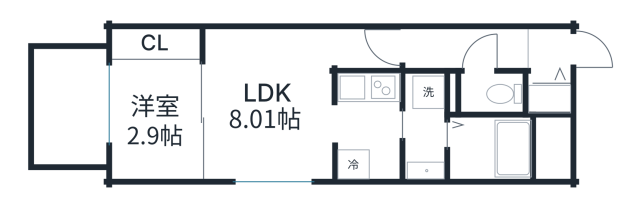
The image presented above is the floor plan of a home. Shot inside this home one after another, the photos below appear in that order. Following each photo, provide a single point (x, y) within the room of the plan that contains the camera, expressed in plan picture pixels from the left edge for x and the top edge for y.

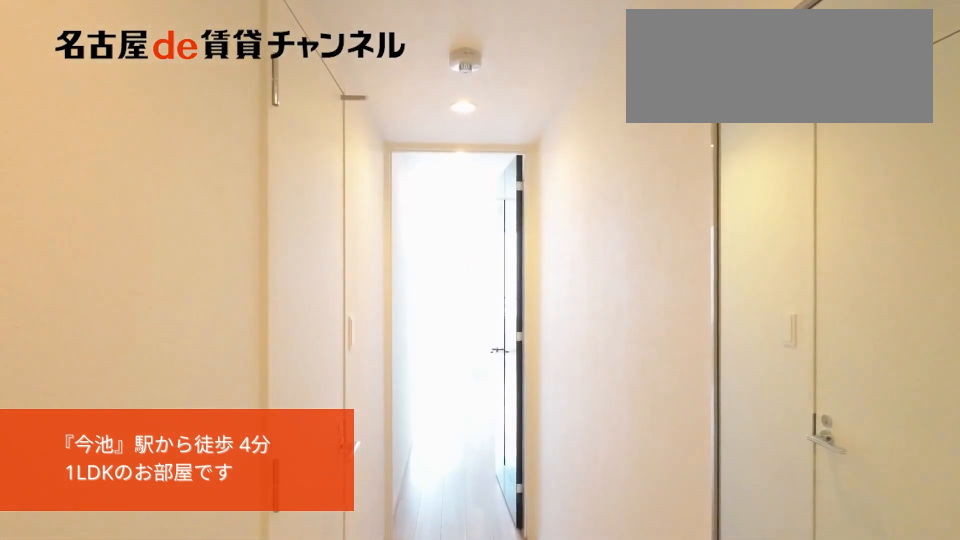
(549, 55)
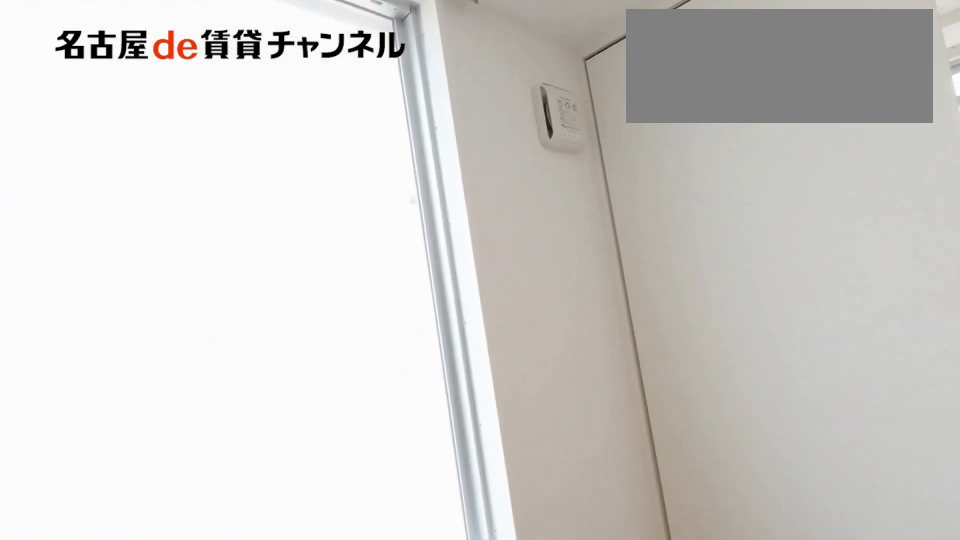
(278, 96)
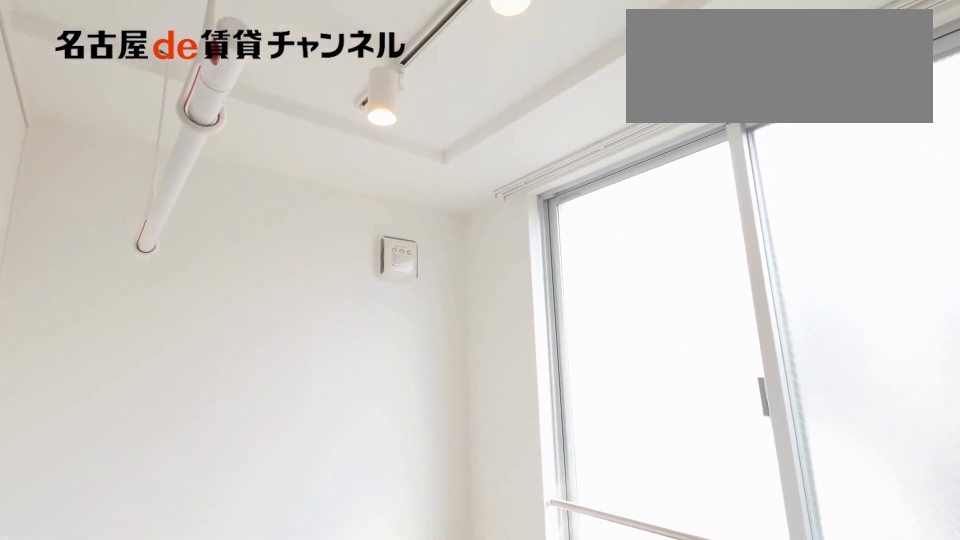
(154, 120)
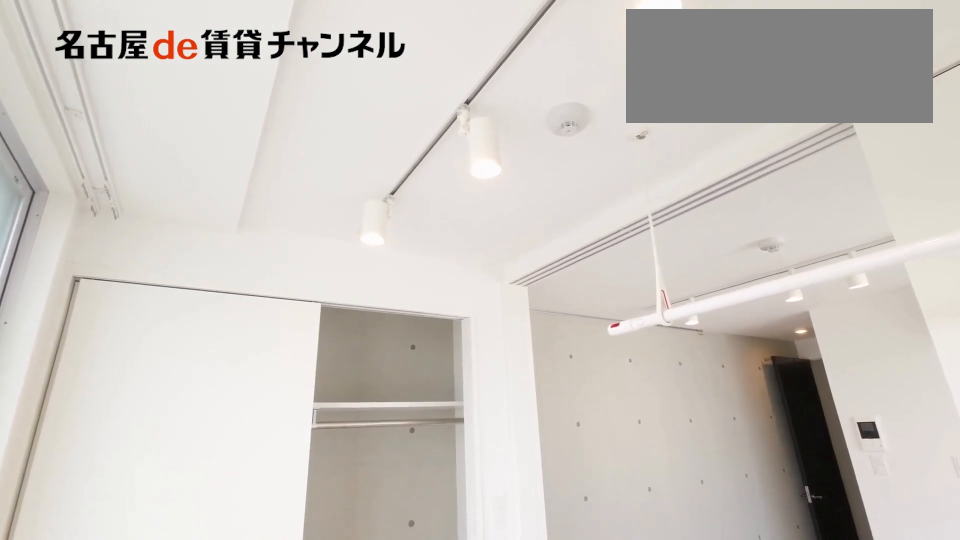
(154, 120)
